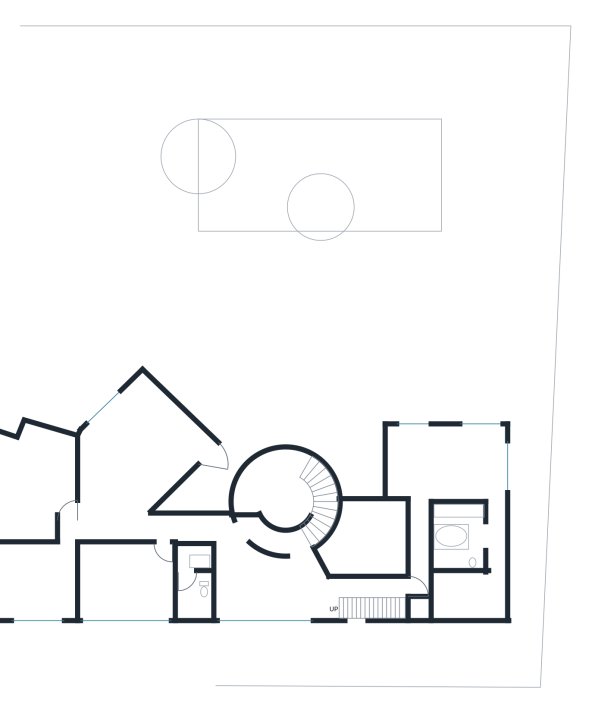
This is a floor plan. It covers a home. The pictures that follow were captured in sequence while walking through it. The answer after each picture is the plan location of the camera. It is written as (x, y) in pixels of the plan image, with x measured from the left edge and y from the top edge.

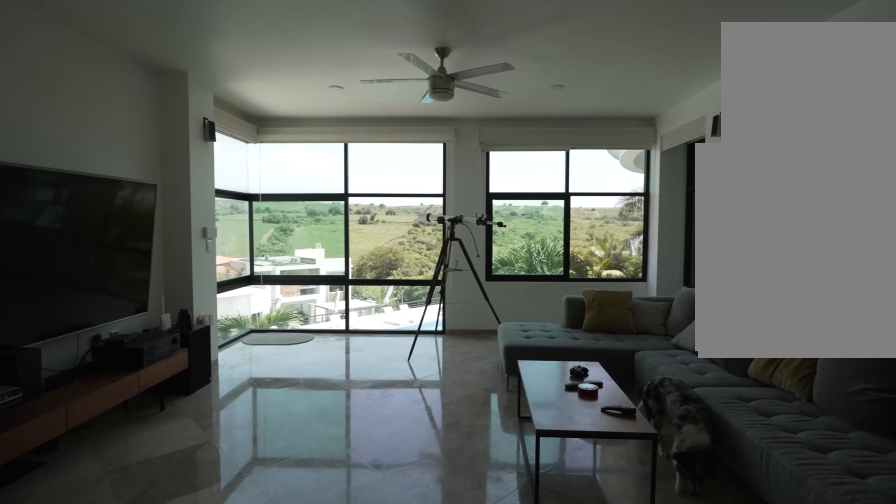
(122, 472)
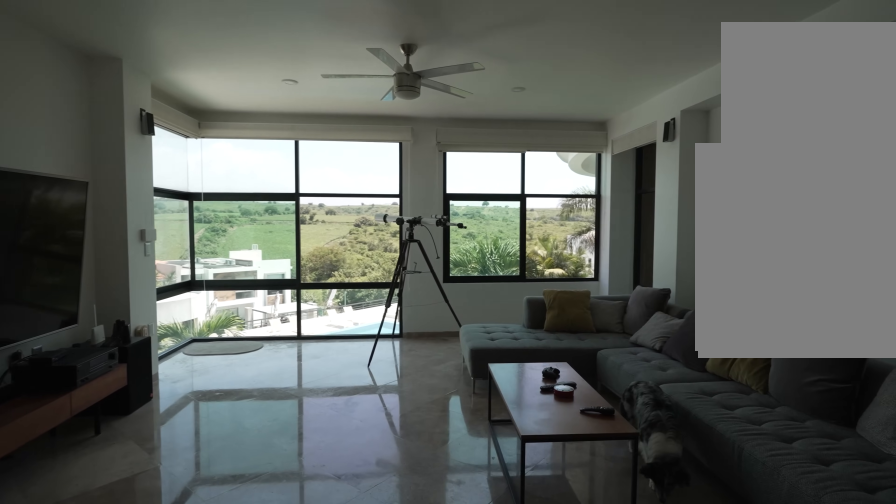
(122, 472)
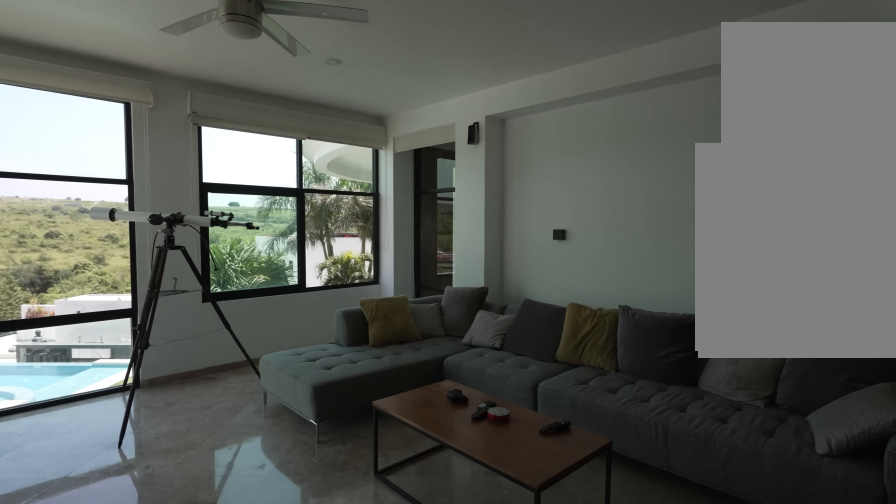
(123, 472)
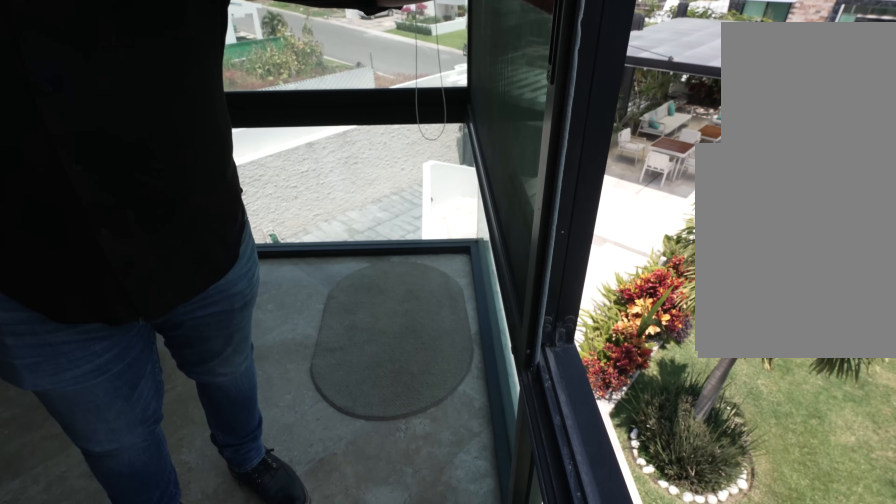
(143, 399)
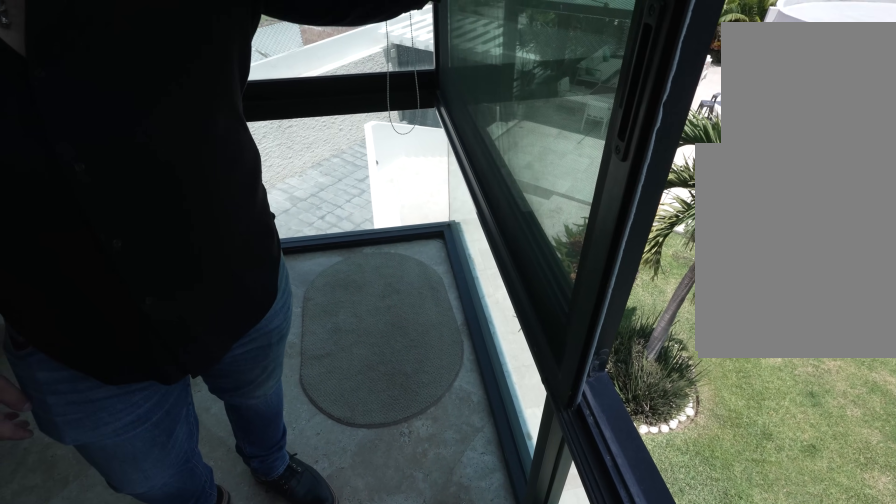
(143, 399)
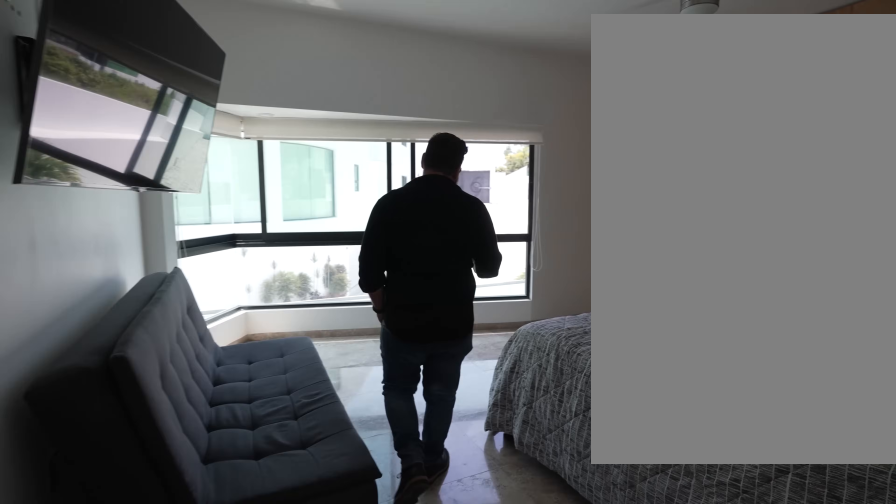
(68, 542)
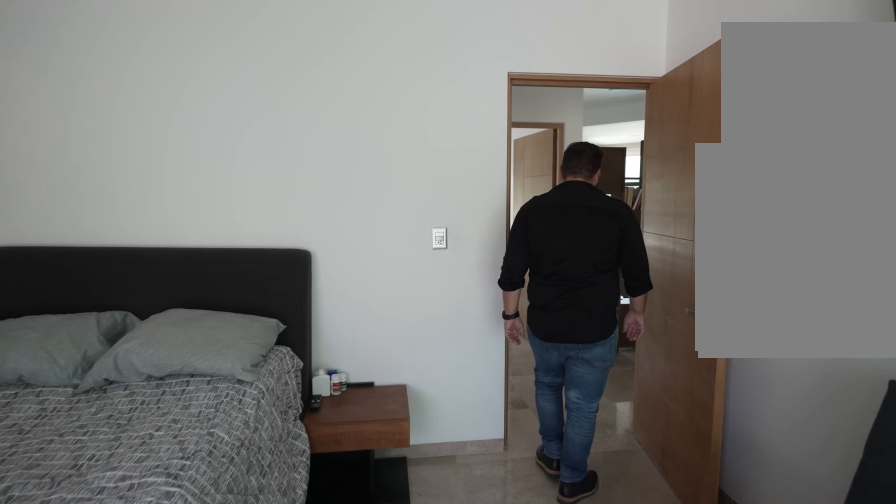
(57, 563)
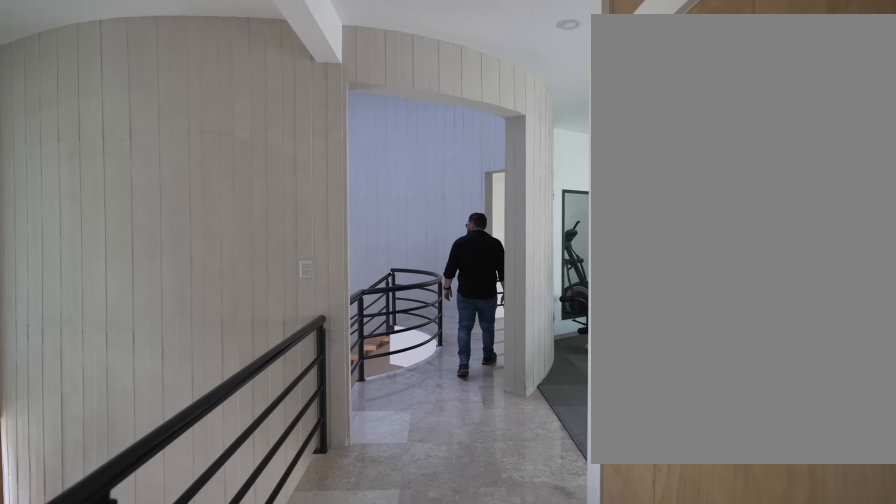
(230, 533)
